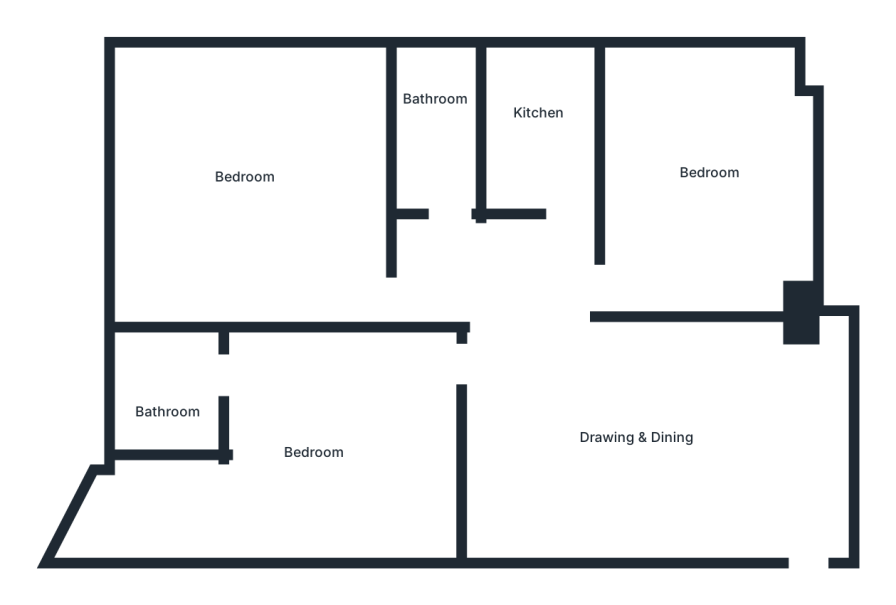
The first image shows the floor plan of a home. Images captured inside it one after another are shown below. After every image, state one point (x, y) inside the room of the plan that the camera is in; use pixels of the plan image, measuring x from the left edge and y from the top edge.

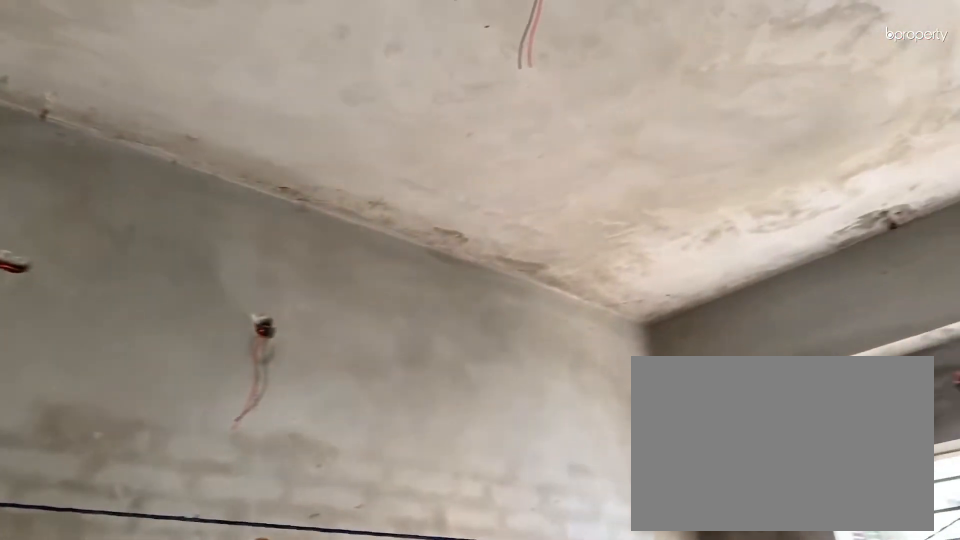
(699, 175)
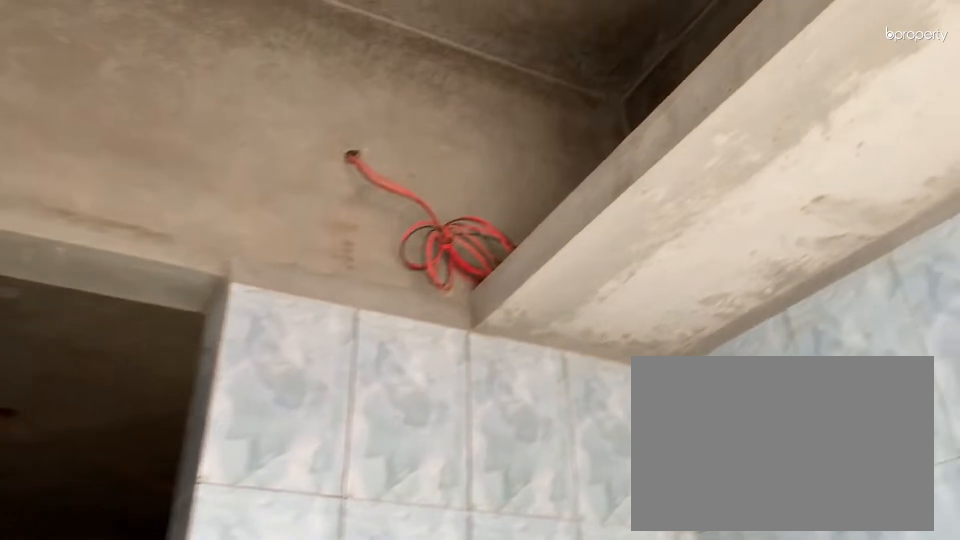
(528, 123)
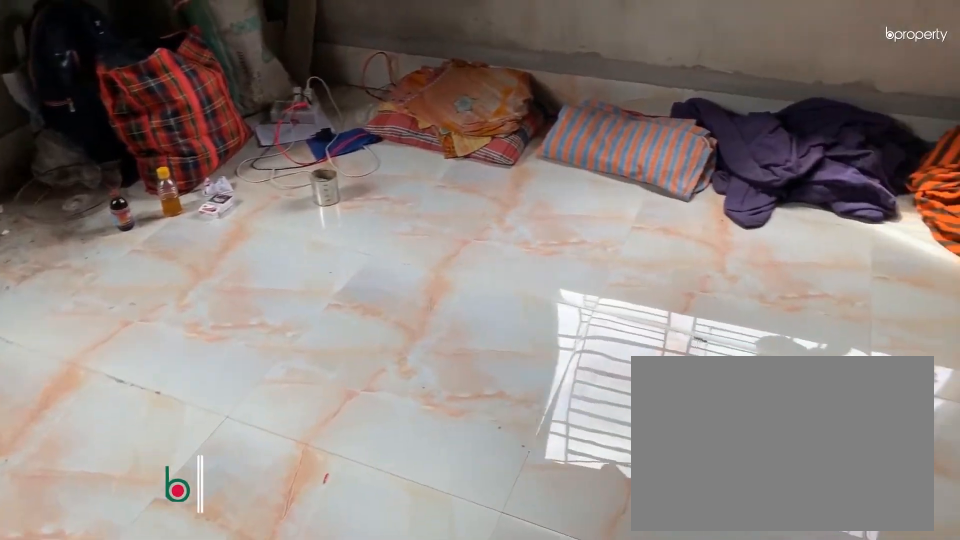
(246, 171)
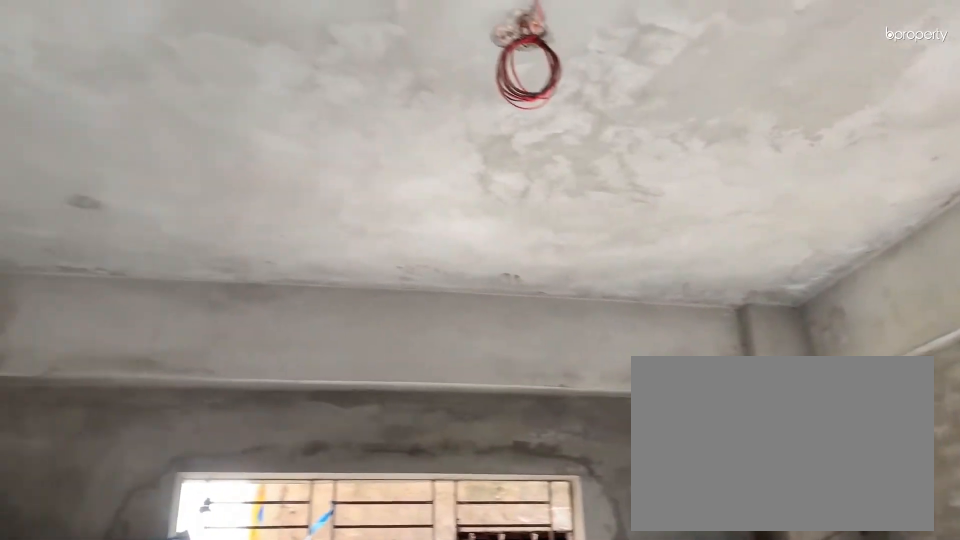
(246, 172)
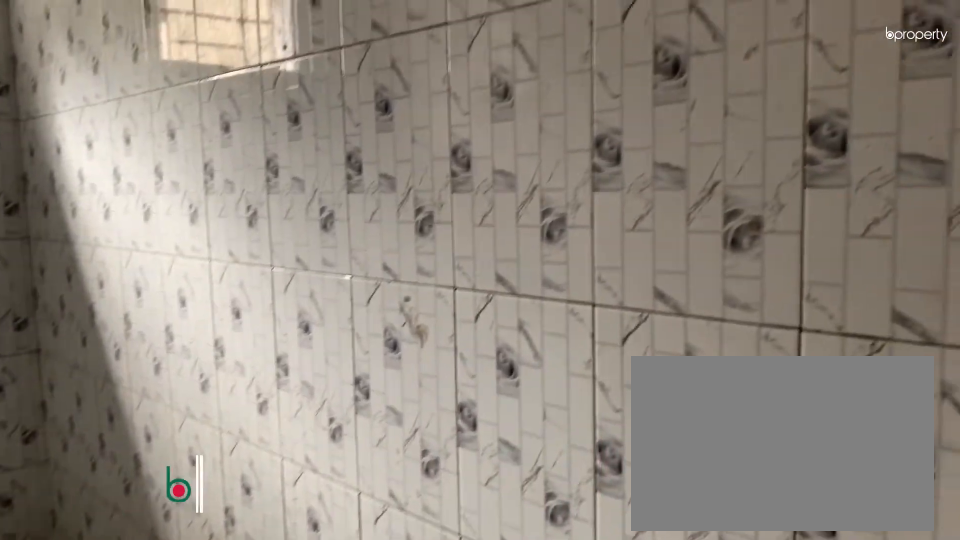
(433, 111)
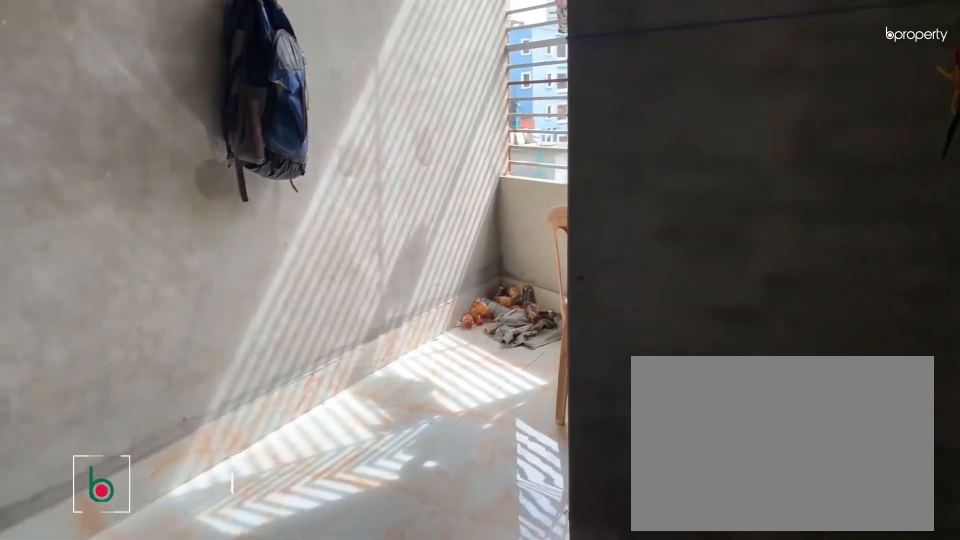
(325, 440)
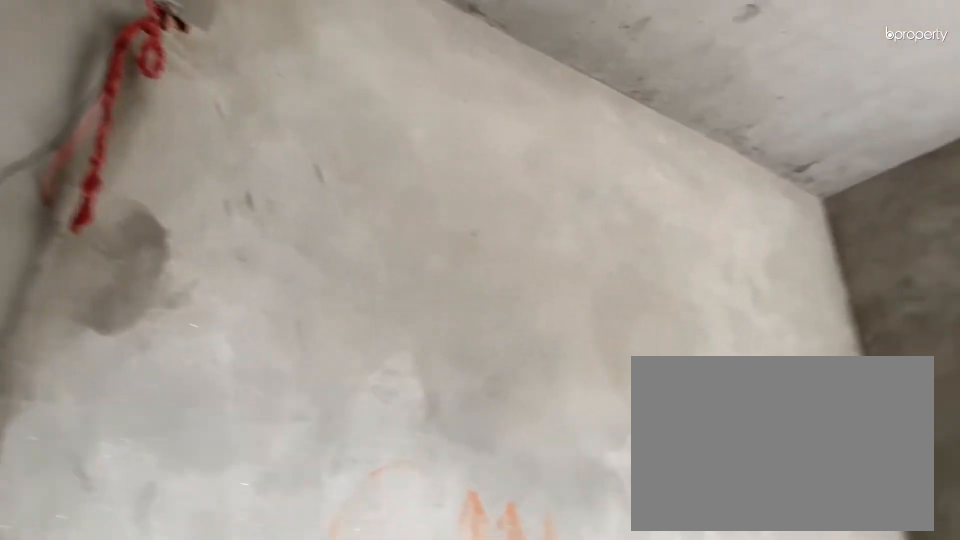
(325, 440)
